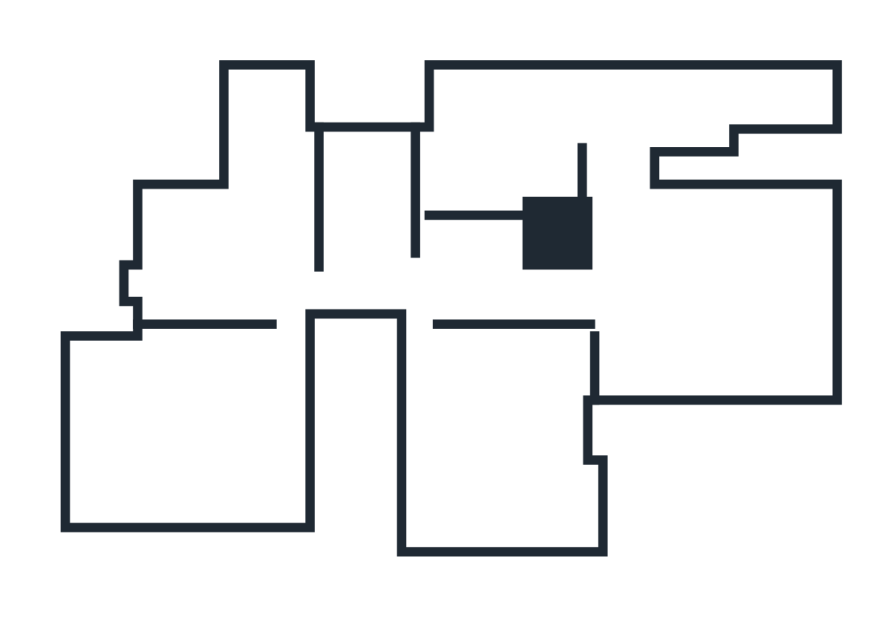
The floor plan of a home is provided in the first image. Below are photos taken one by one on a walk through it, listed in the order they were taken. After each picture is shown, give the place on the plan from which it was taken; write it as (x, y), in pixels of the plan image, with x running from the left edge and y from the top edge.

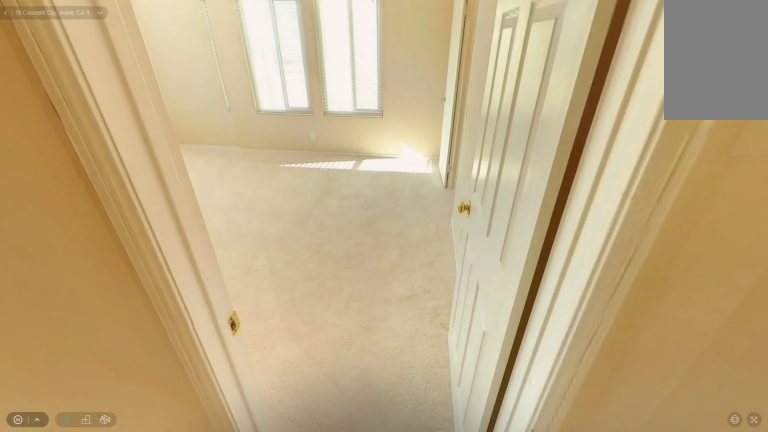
(393, 280)
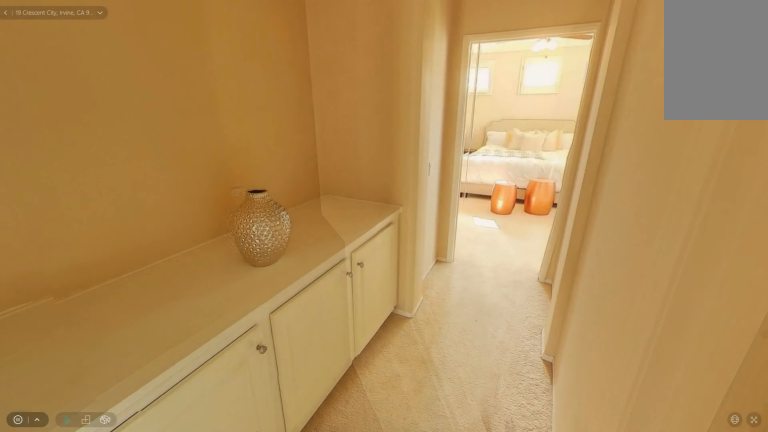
(418, 284)
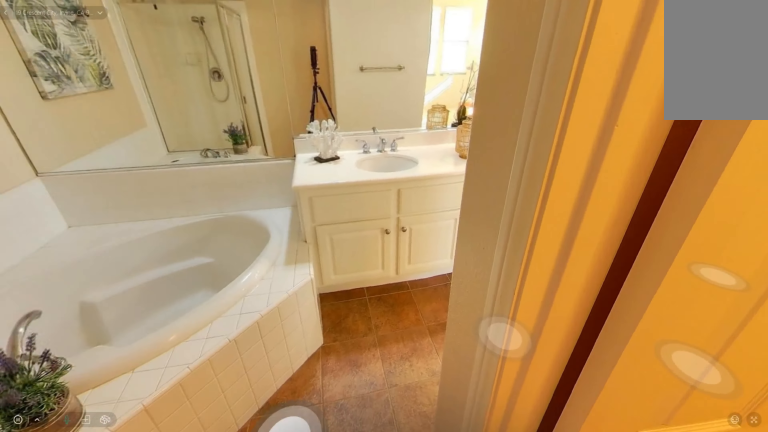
(505, 200)
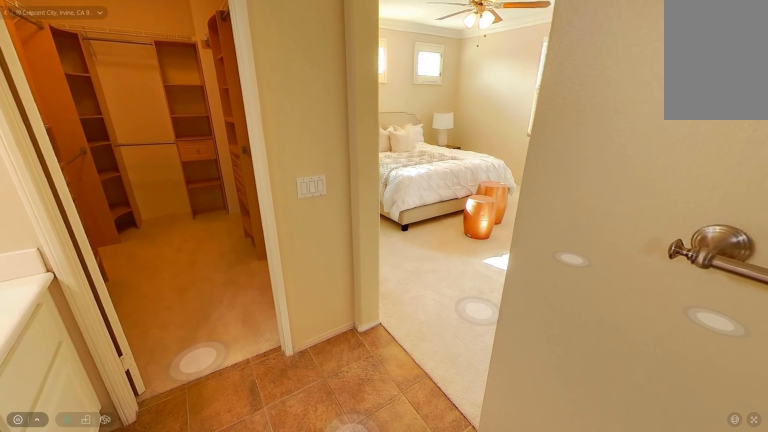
(571, 113)
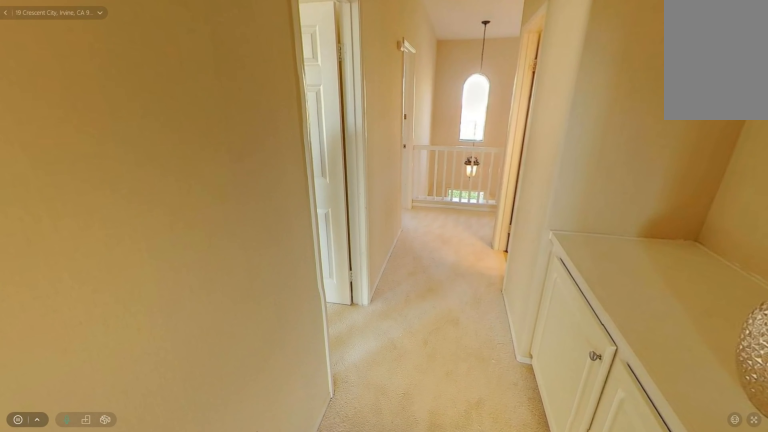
(489, 275)
